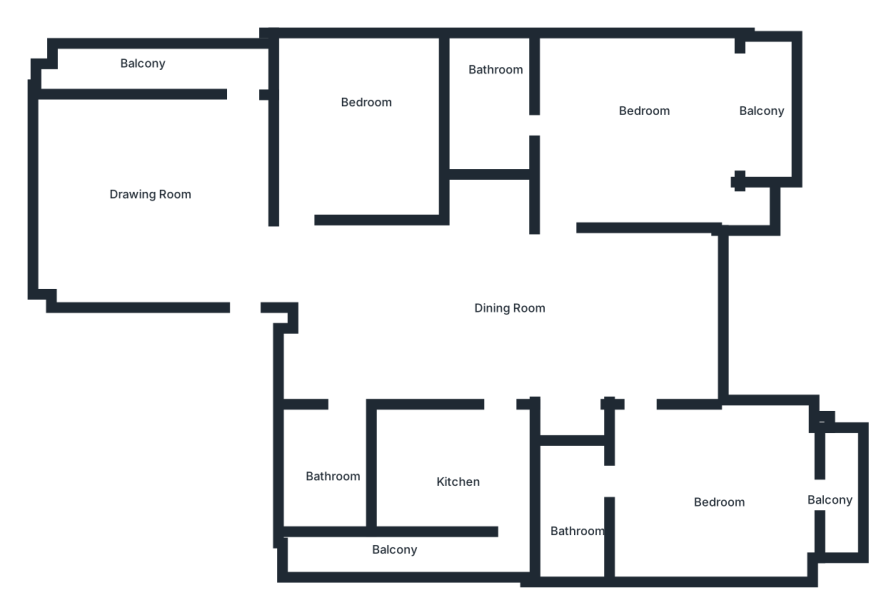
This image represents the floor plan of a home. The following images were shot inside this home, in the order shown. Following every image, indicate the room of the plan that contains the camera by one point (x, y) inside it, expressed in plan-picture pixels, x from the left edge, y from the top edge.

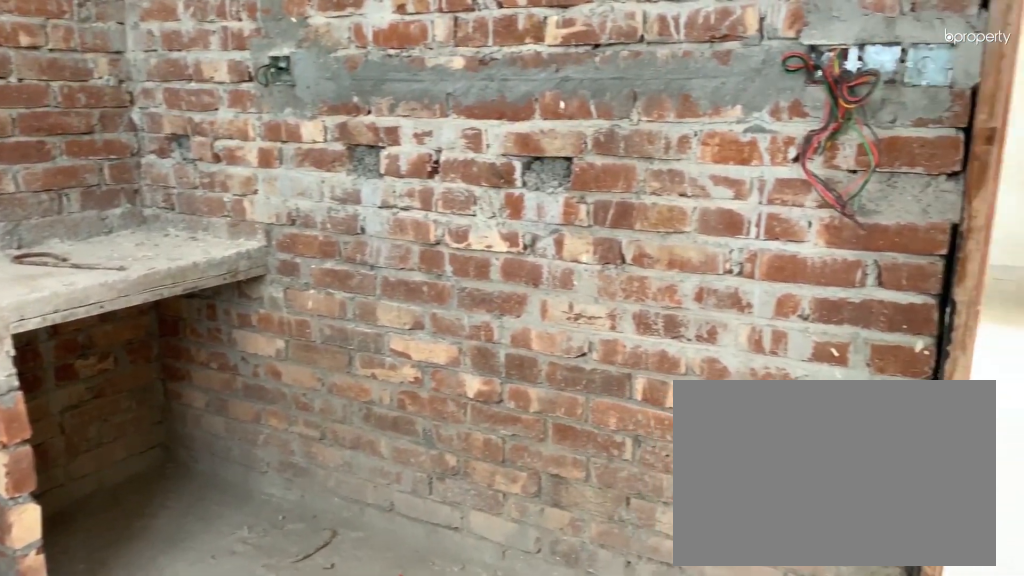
(456, 468)
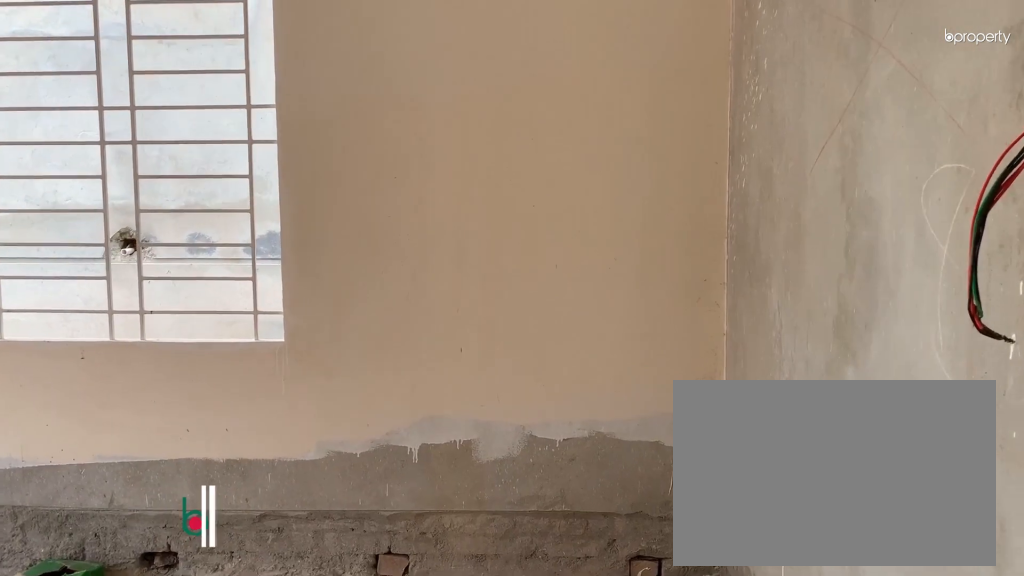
(717, 504)
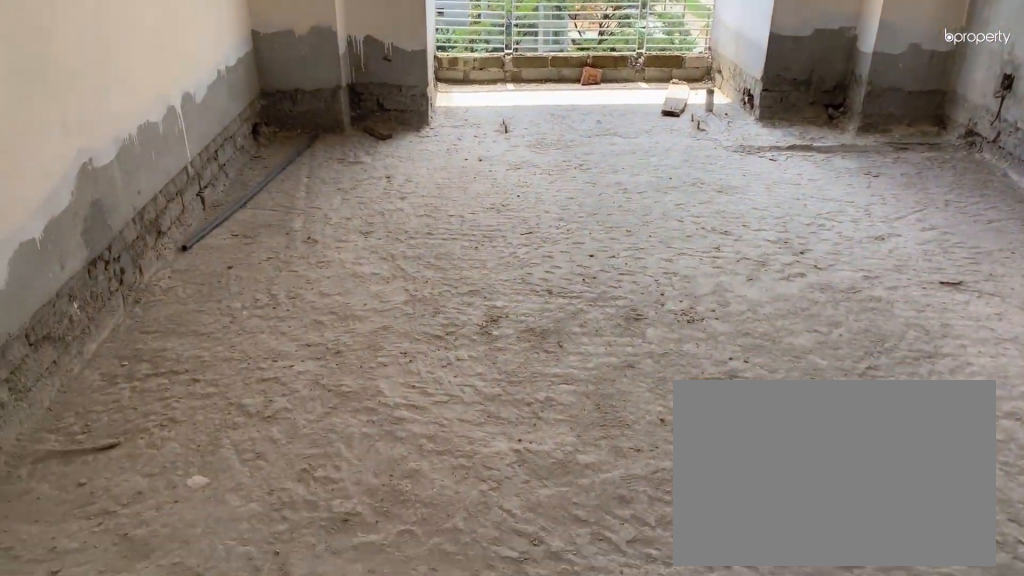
(717, 504)
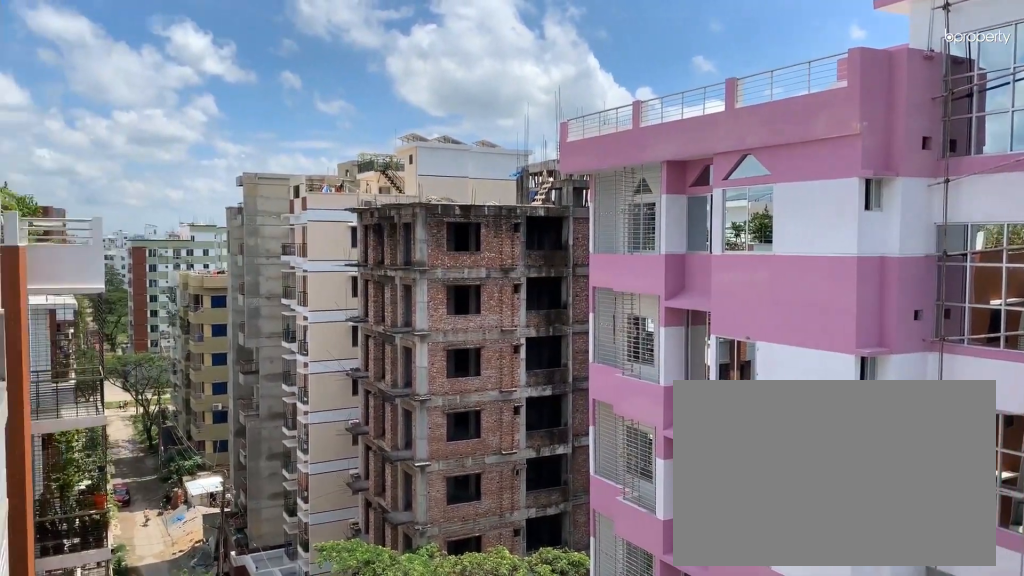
(841, 500)
